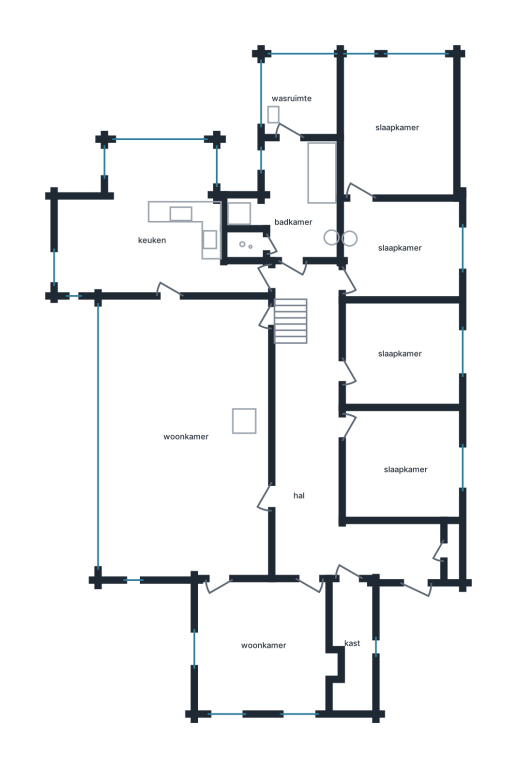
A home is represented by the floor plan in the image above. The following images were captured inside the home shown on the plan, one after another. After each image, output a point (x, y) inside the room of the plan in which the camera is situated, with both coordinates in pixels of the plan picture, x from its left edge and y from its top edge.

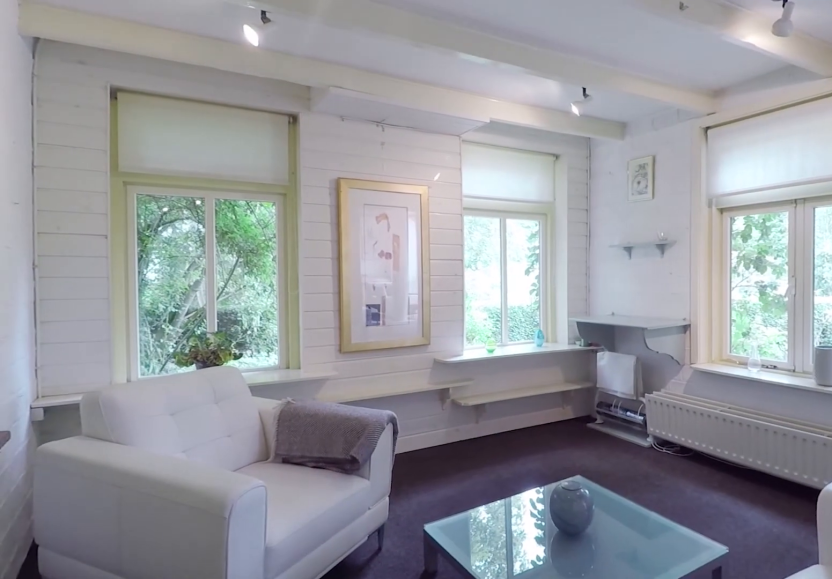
(263, 645)
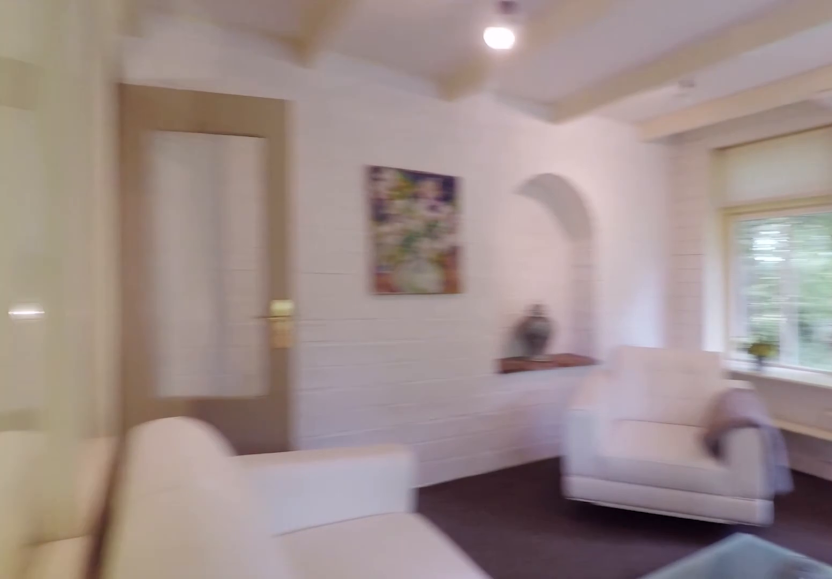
(263, 645)
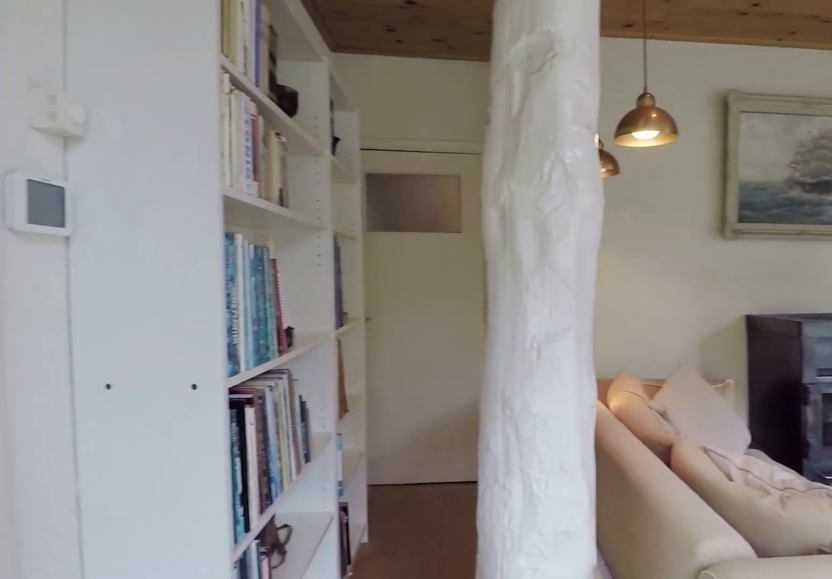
(186, 437)
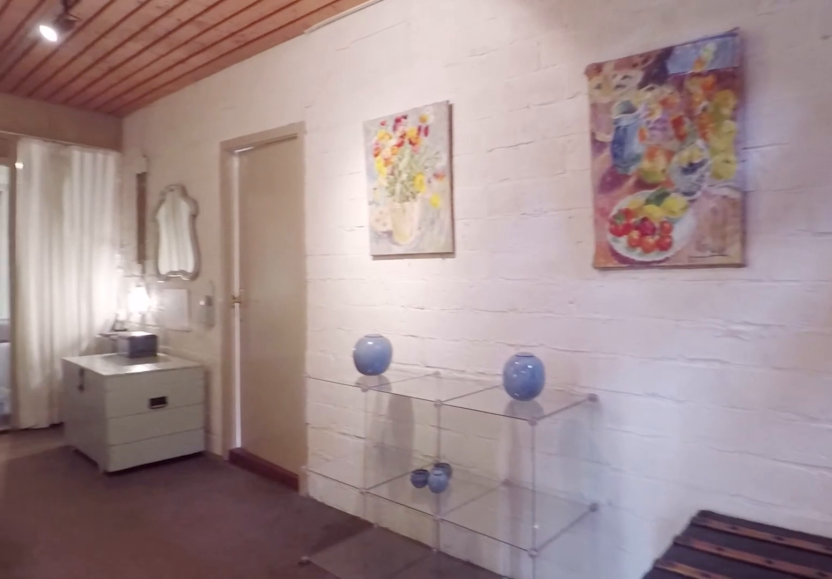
(327, 454)
